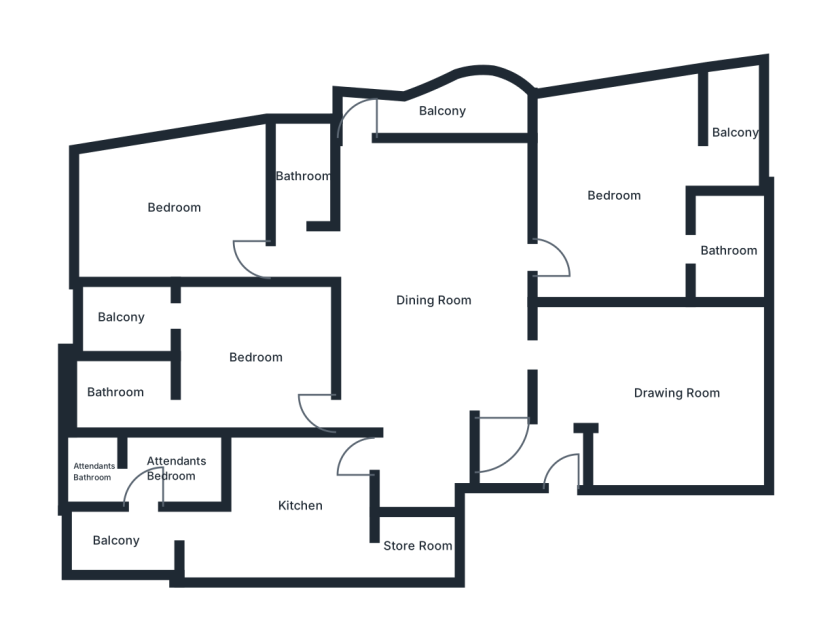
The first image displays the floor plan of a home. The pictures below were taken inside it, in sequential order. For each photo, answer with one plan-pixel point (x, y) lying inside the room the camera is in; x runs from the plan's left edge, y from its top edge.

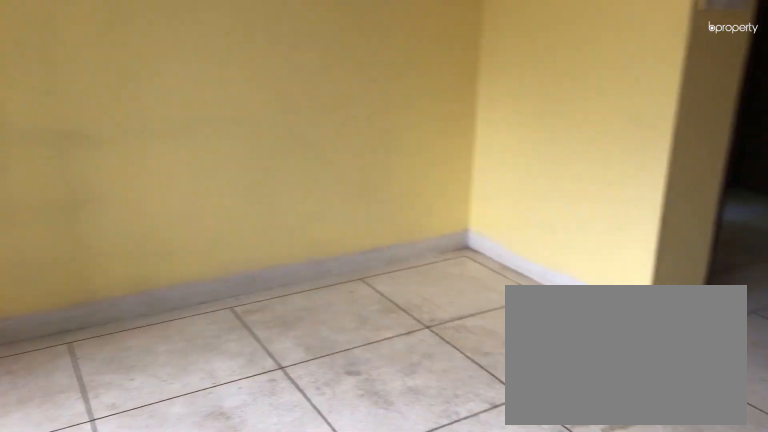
(673, 394)
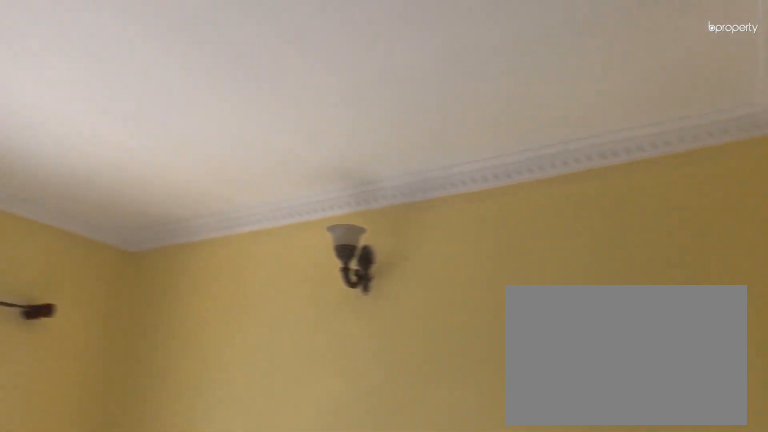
(673, 394)
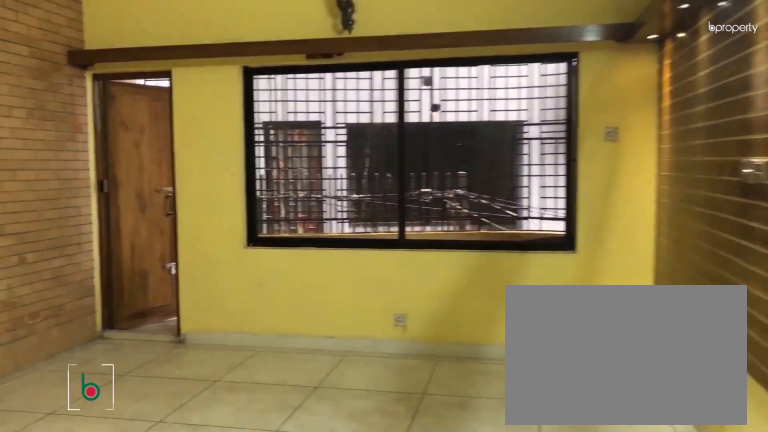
(437, 300)
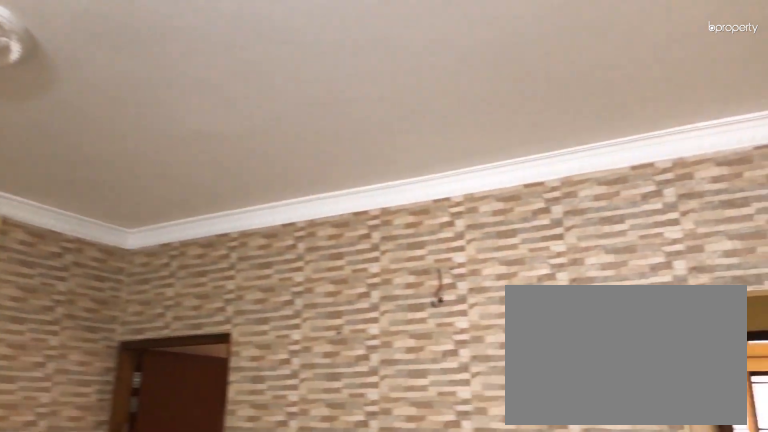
(437, 300)
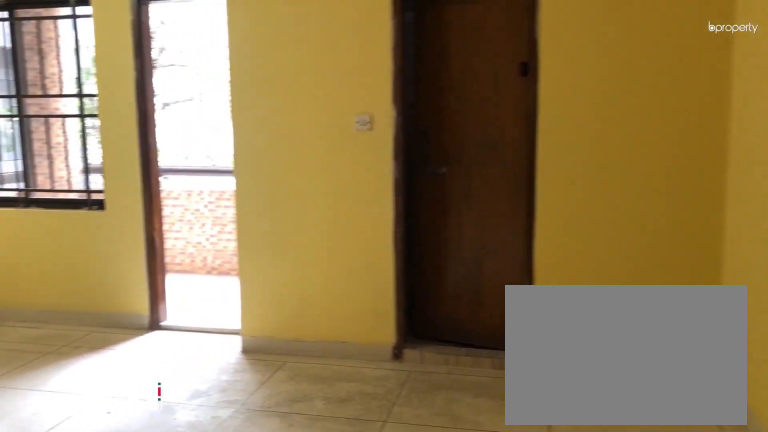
(616, 194)
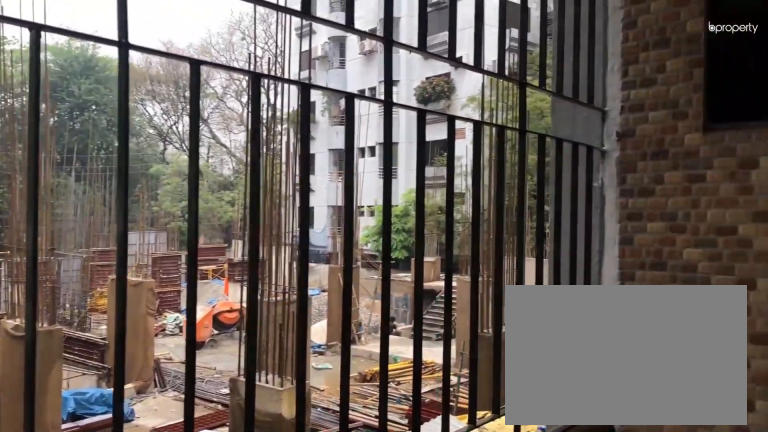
(734, 134)
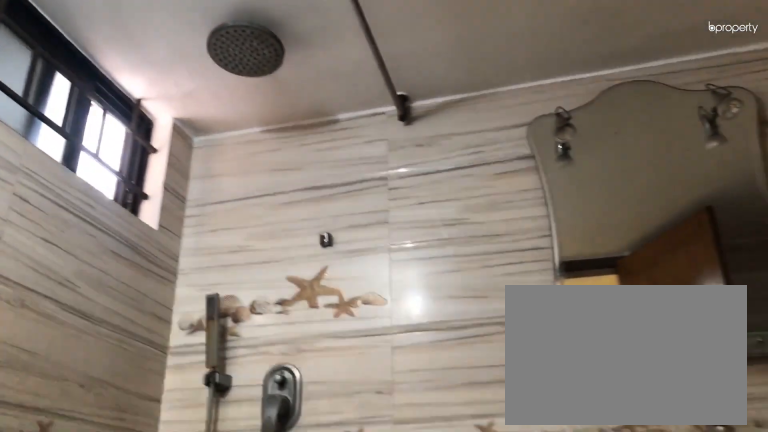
(730, 250)
